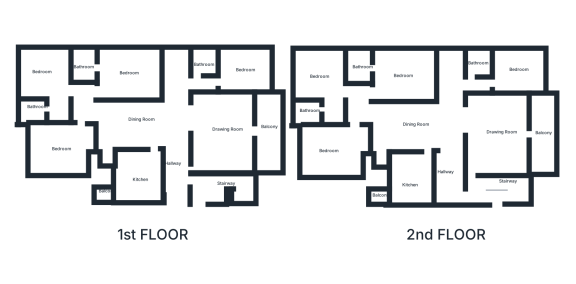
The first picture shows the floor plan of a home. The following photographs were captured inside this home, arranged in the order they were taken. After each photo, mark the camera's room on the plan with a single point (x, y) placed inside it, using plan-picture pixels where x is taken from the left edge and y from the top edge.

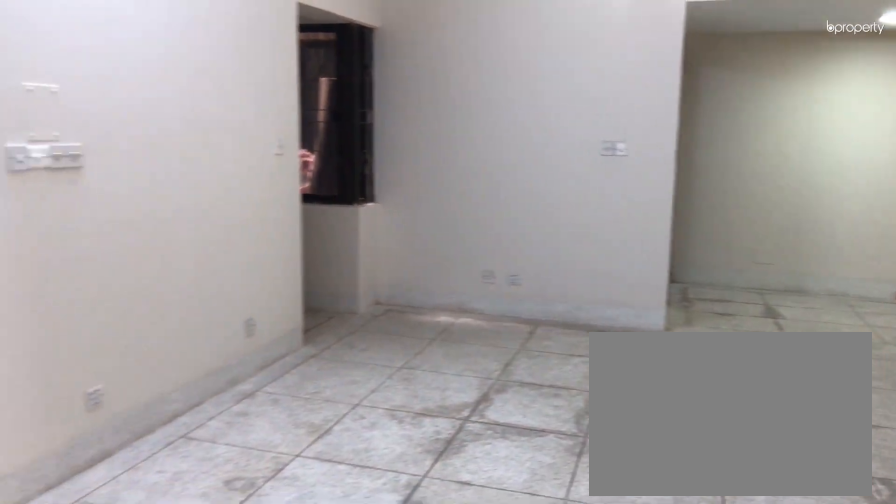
(158, 127)
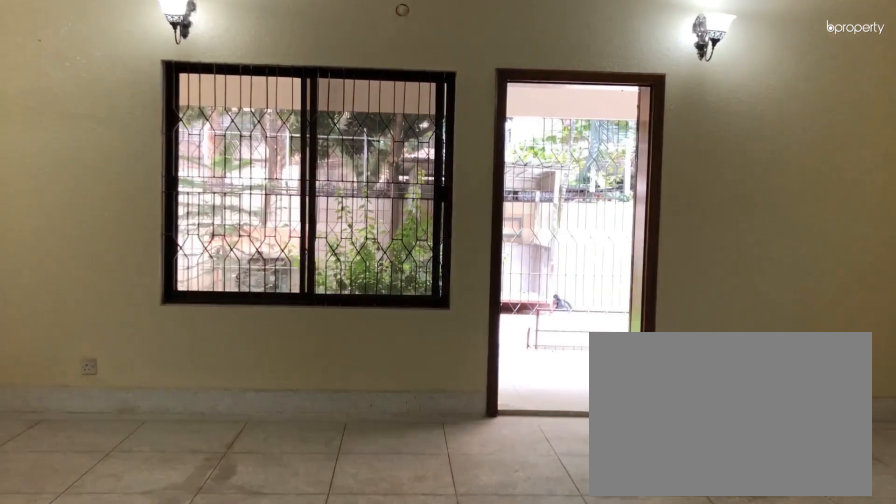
(229, 136)
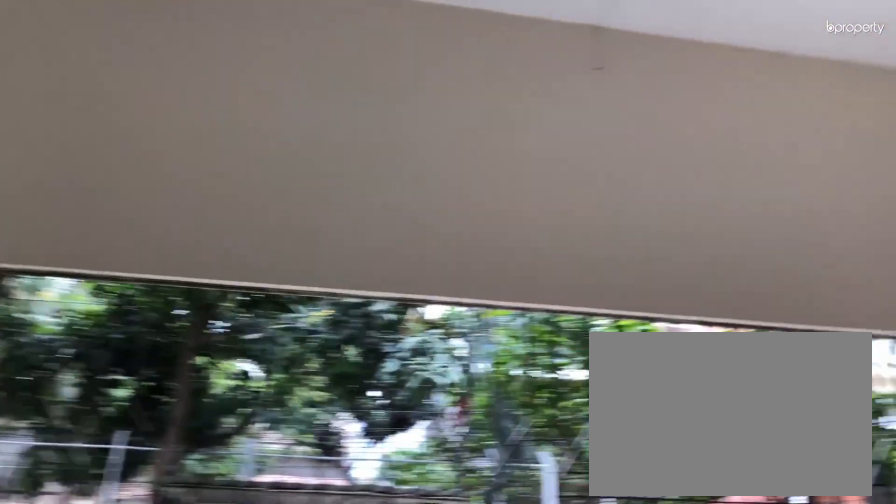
(270, 131)
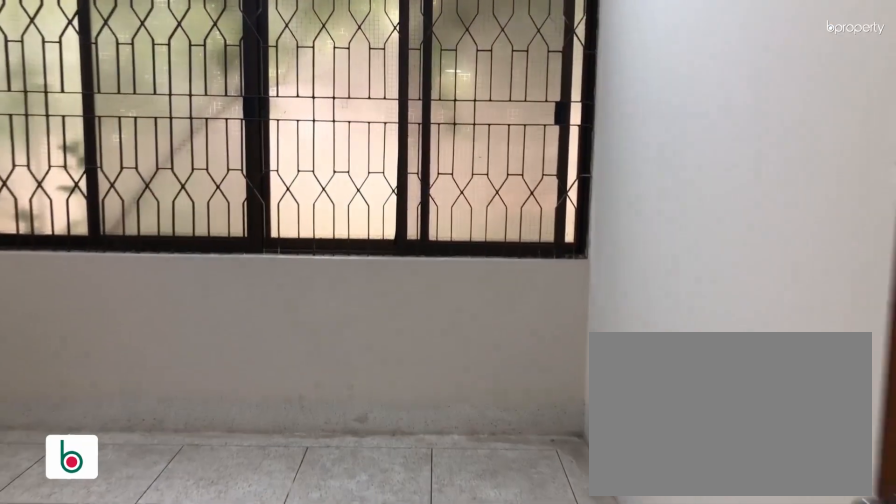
(246, 71)
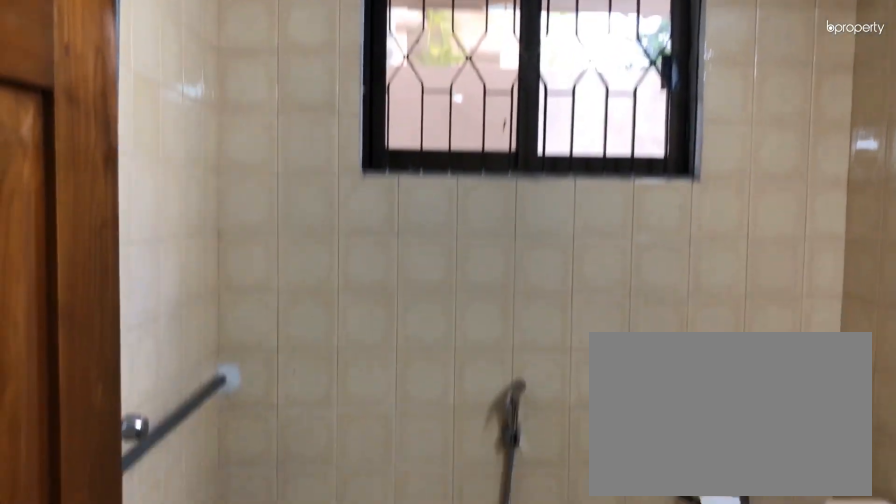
(204, 59)
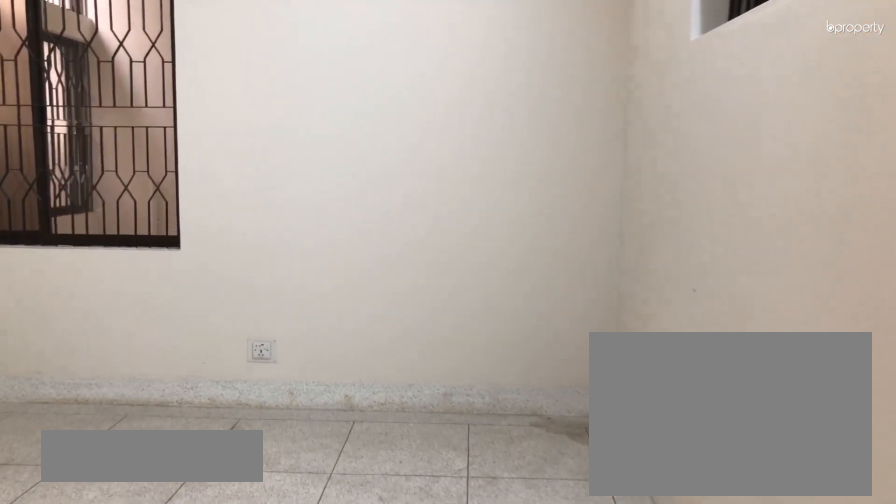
(124, 68)
